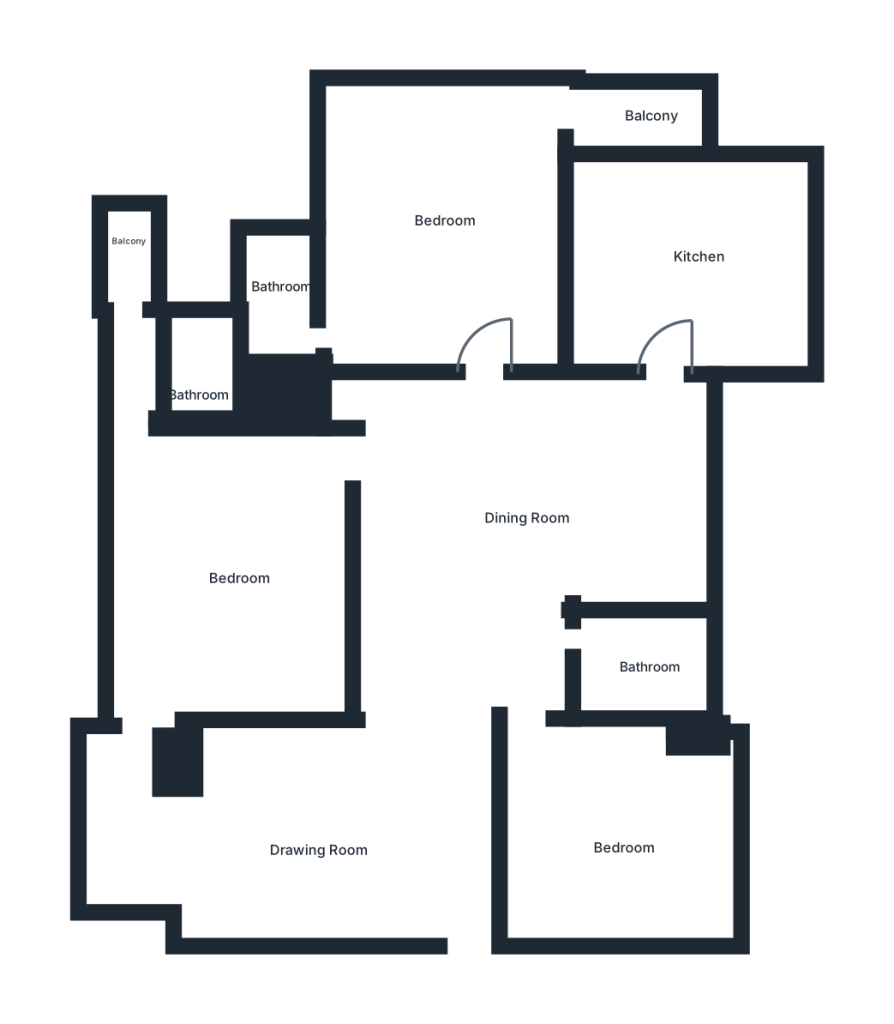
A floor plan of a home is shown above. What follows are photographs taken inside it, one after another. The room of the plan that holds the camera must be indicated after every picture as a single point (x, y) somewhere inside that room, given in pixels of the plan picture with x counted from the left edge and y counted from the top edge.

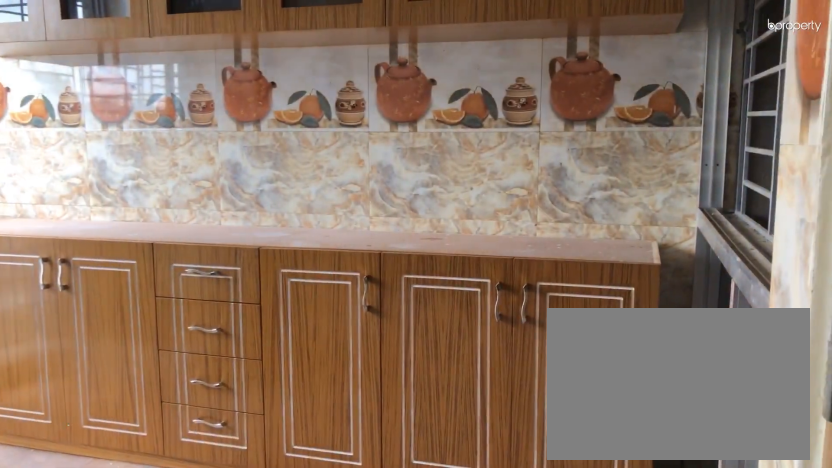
(689, 250)
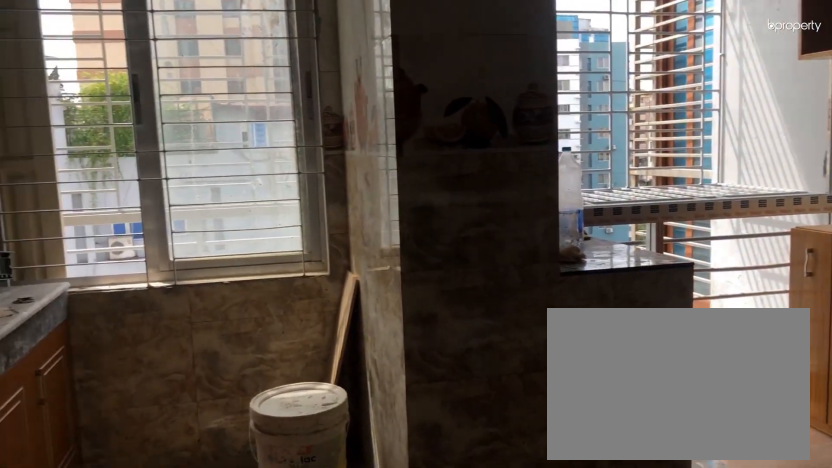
(689, 250)
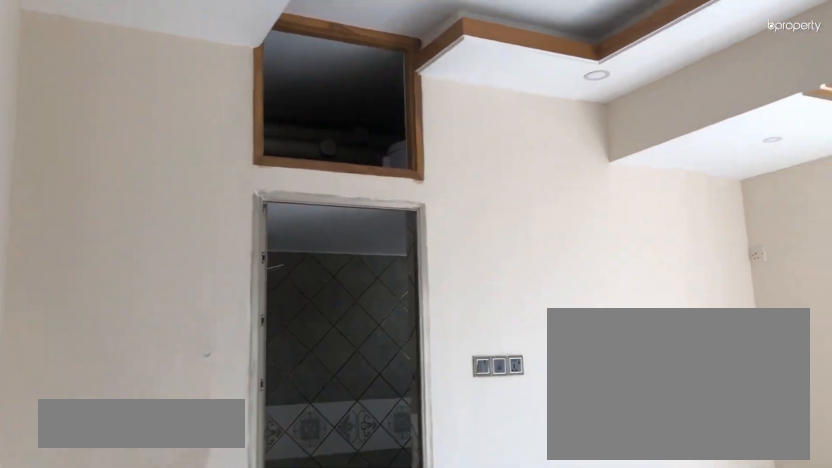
(445, 215)
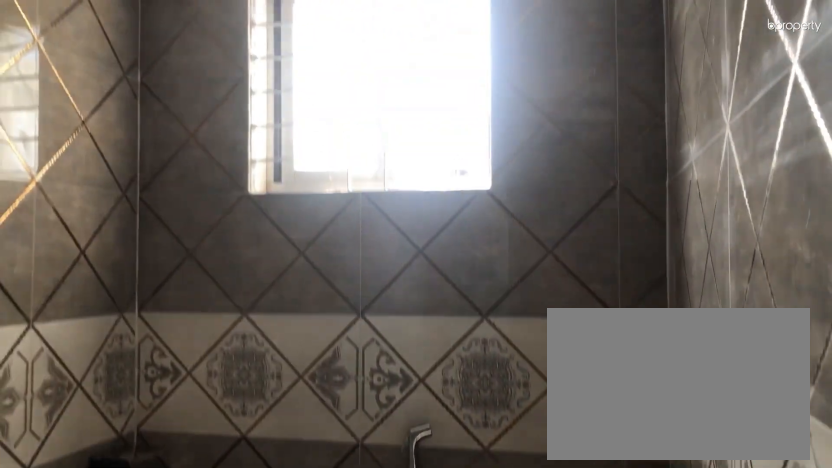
(279, 273)
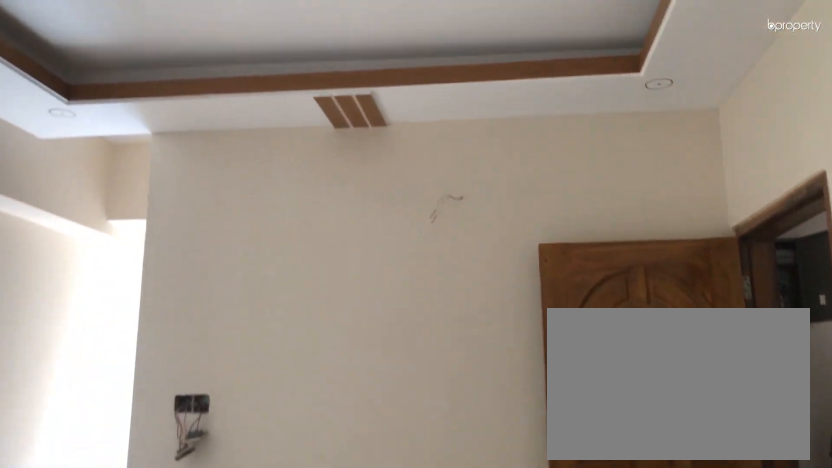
(220, 578)
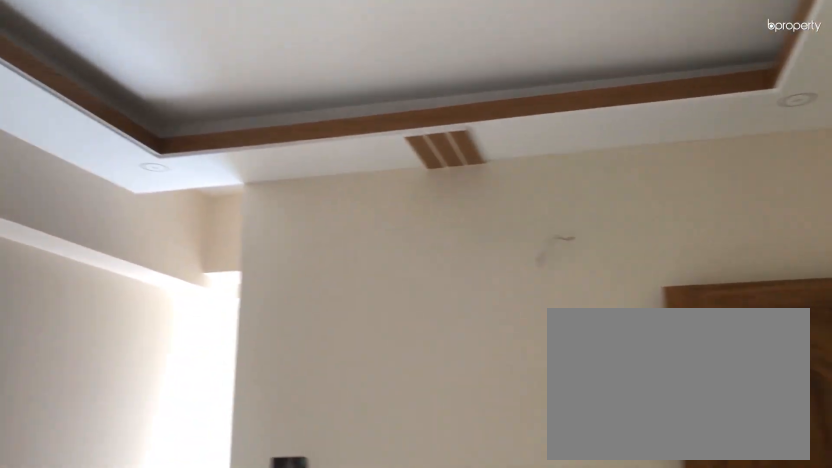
(220, 578)
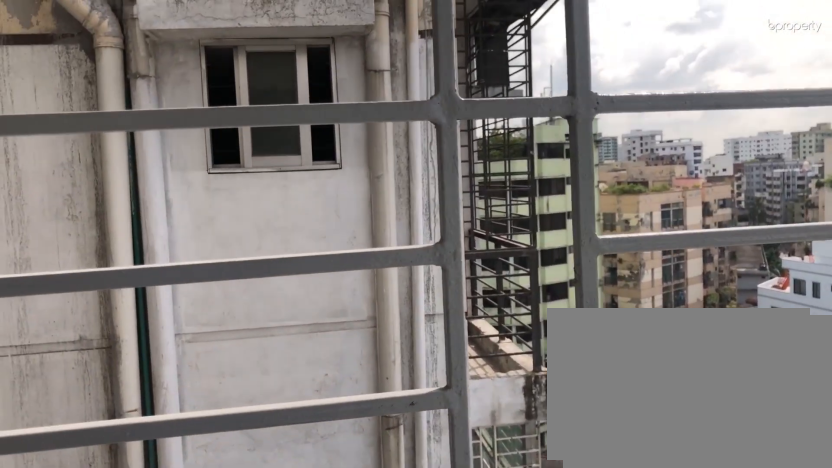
(131, 252)
